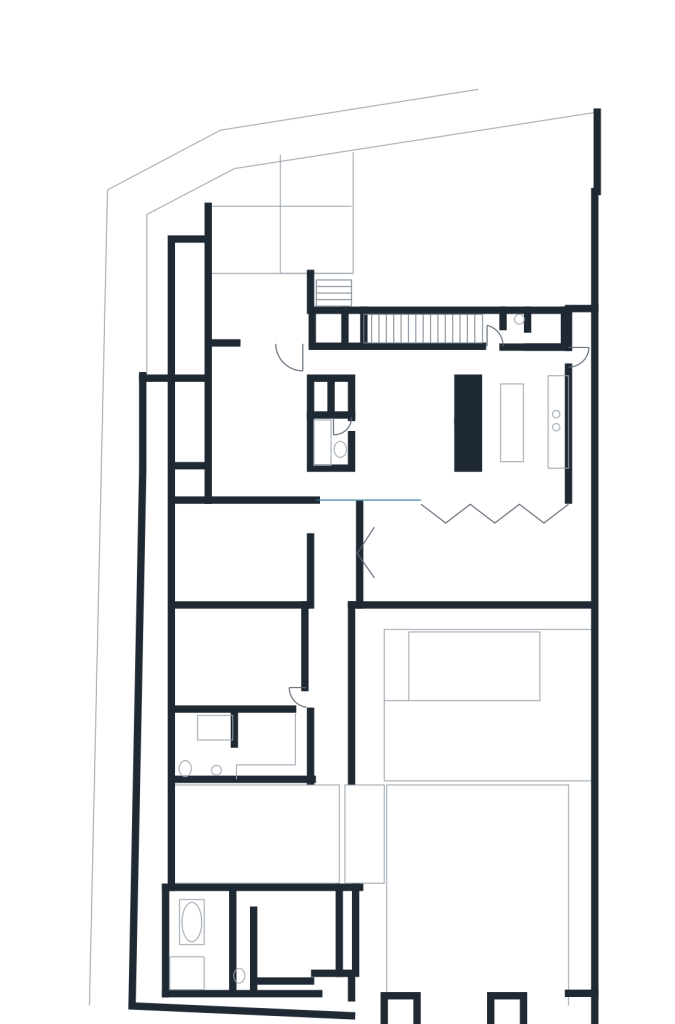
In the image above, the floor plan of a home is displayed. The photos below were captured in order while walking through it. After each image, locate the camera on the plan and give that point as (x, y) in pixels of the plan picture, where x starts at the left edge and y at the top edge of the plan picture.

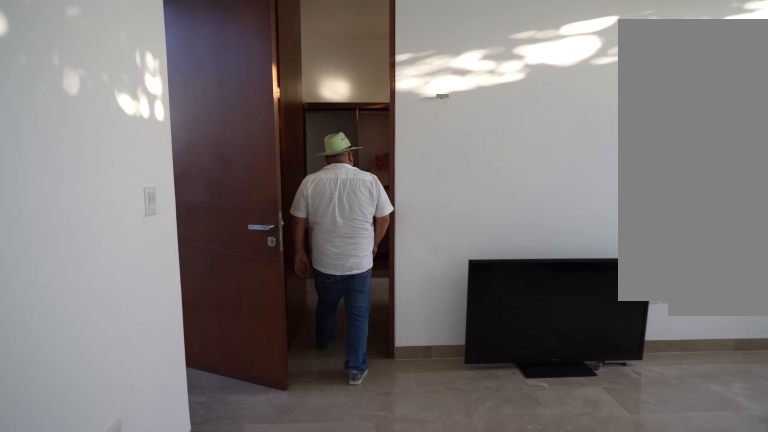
(274, 620)
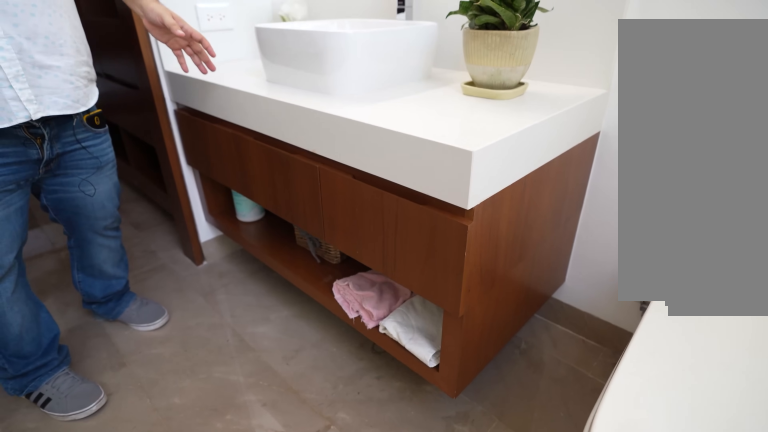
(201, 754)
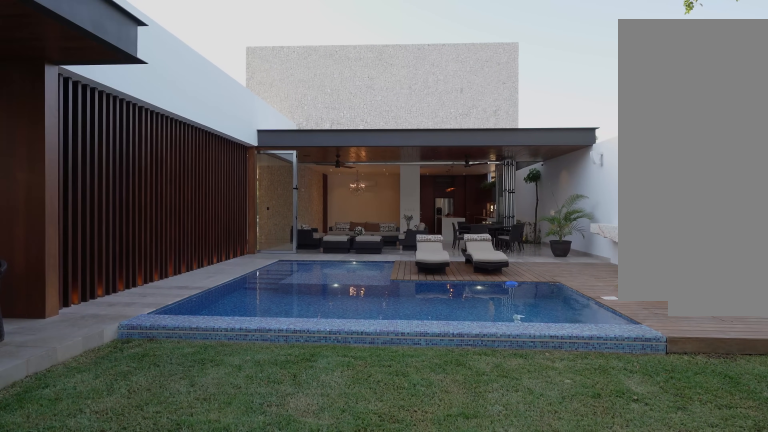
(467, 877)
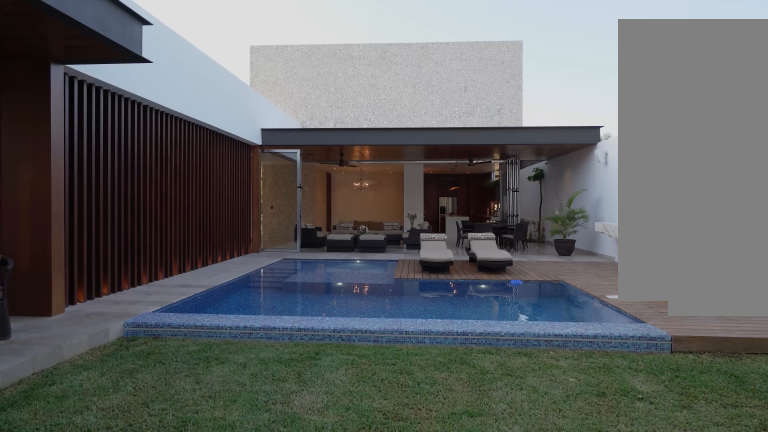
(467, 878)
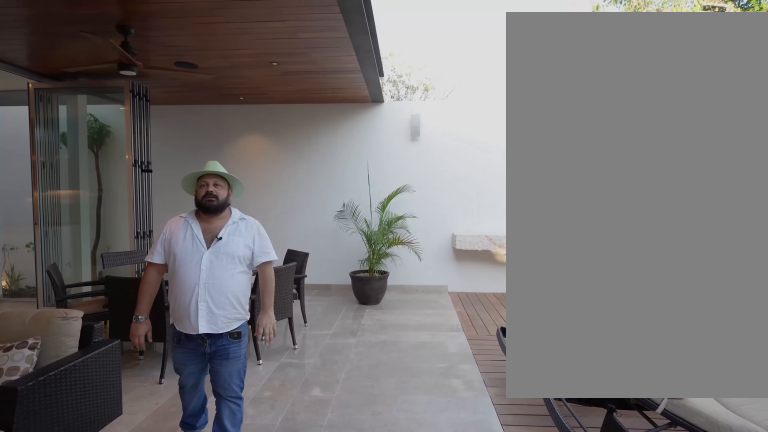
(473, 599)
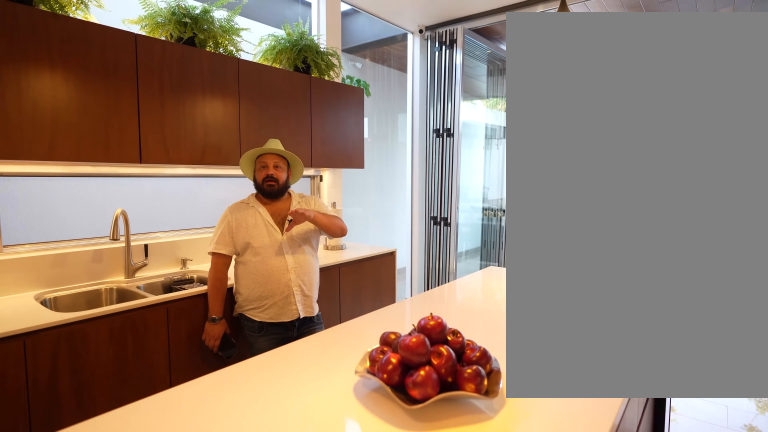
(488, 417)
